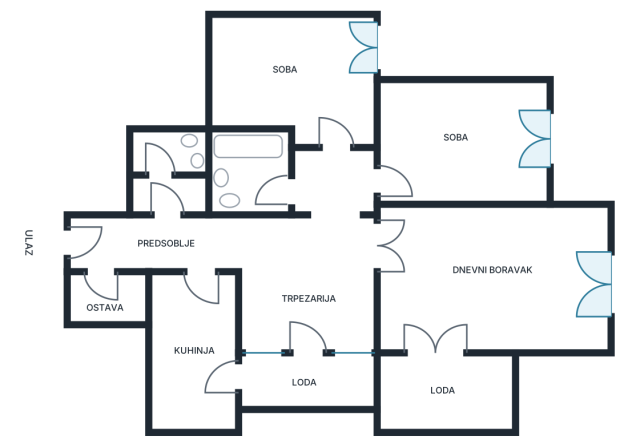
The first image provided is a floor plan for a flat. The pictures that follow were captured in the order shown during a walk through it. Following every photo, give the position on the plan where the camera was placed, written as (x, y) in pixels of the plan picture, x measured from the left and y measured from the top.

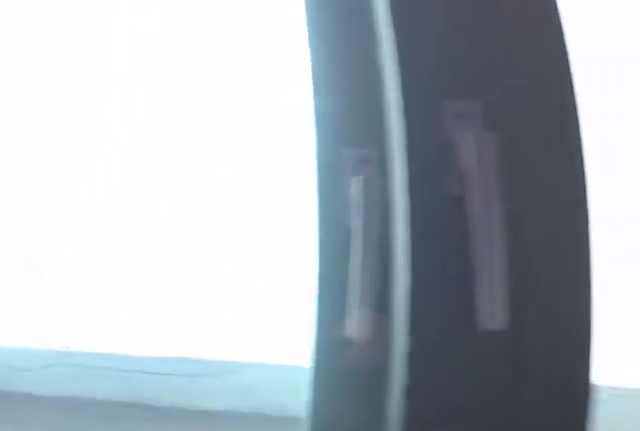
(529, 163)
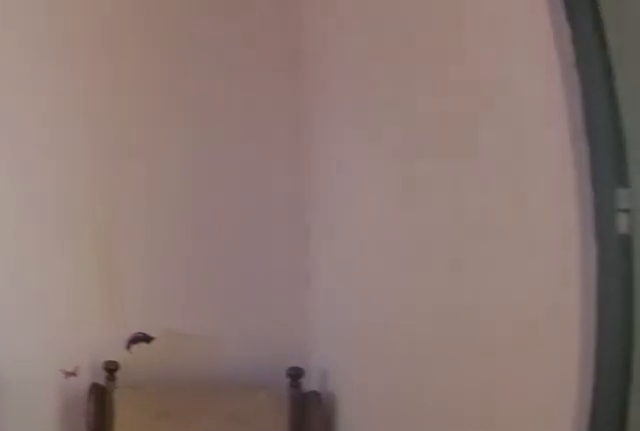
(545, 170)
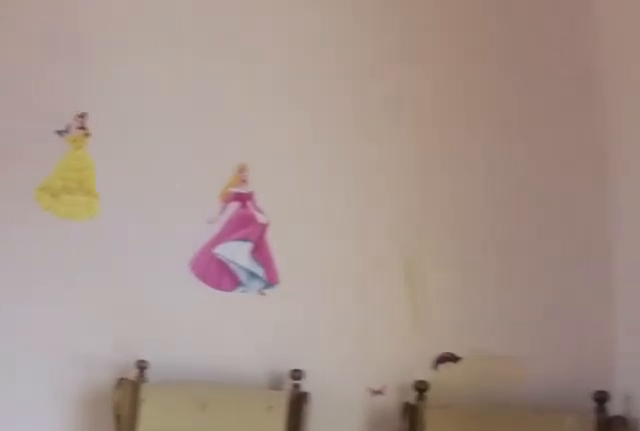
(551, 168)
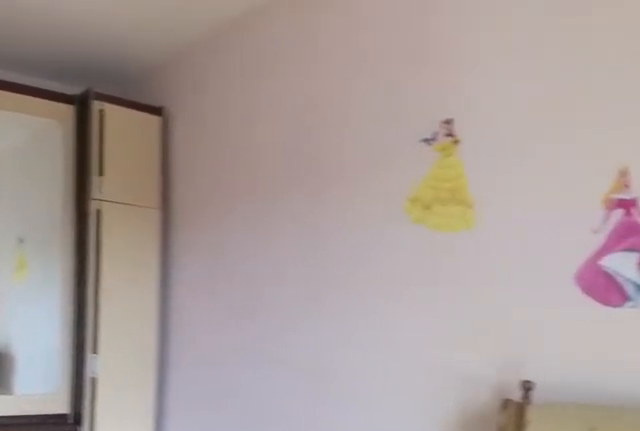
(556, 163)
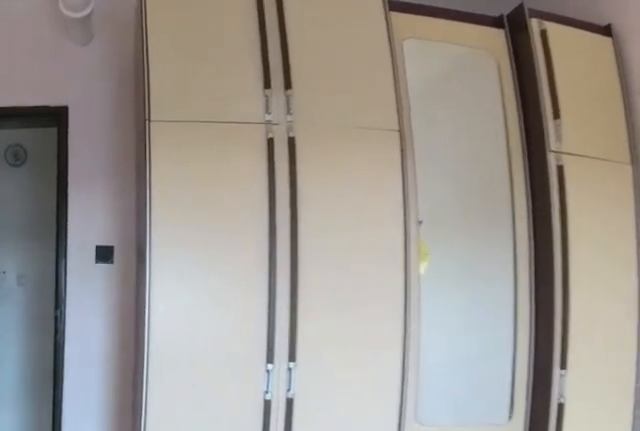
(528, 158)
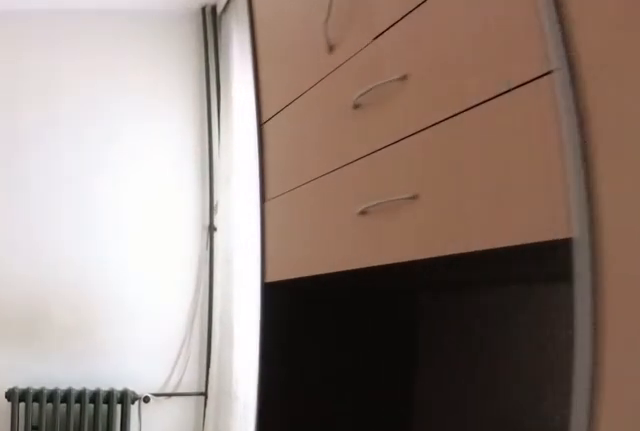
(336, 155)
